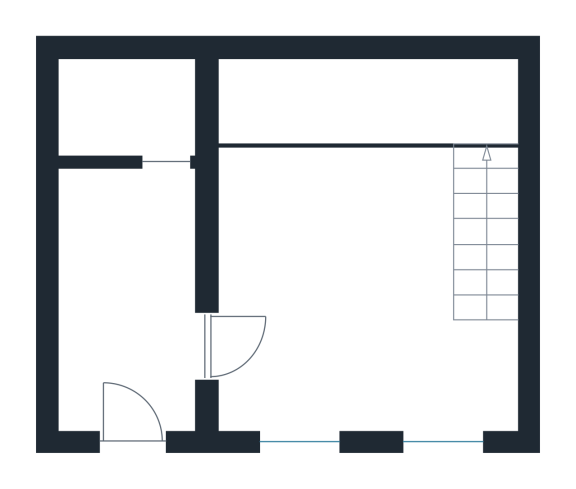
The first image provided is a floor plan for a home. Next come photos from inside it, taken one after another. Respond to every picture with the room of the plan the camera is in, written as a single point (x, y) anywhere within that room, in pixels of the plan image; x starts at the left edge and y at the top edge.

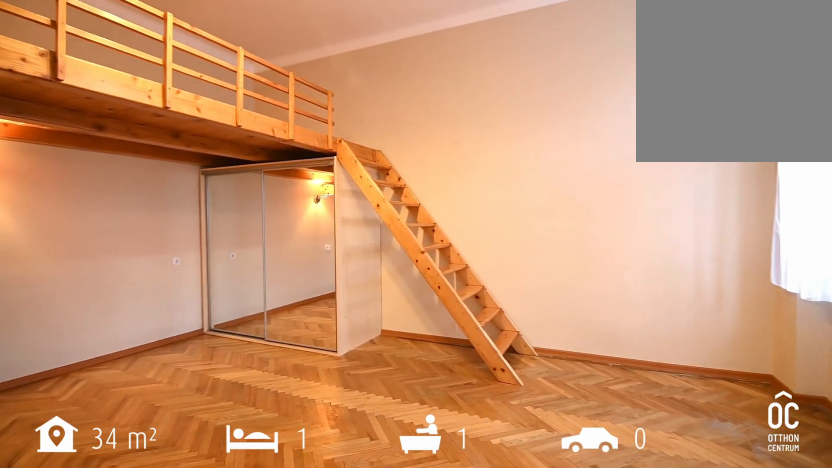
(366, 258)
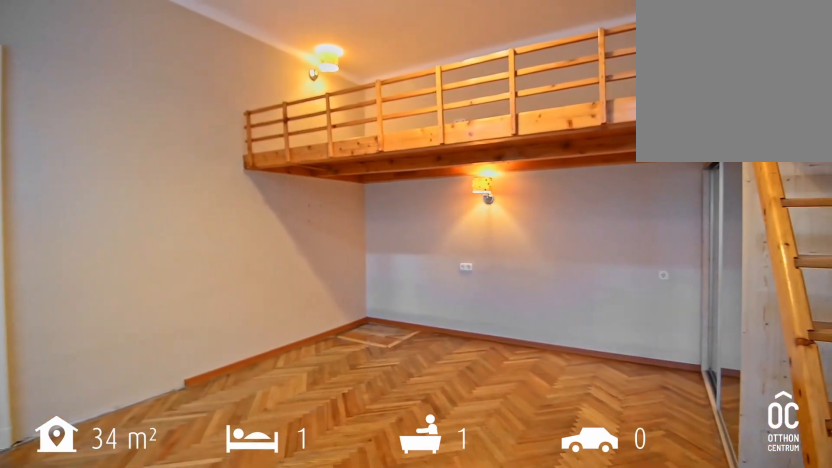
(366, 259)
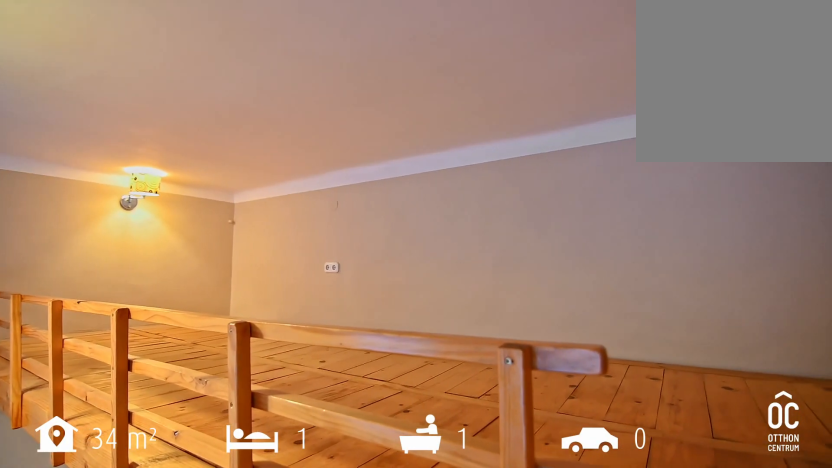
(361, 100)
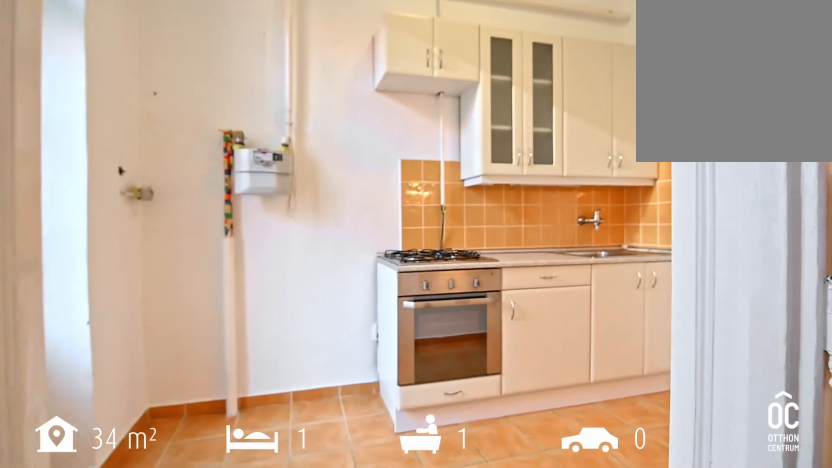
(123, 292)
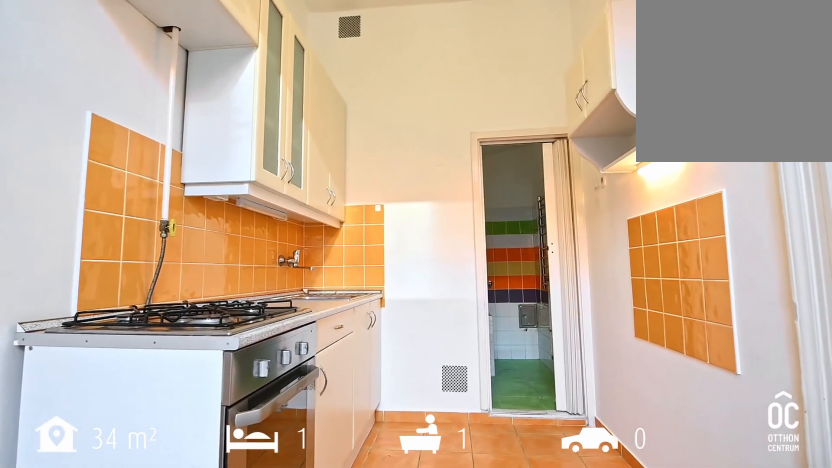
(123, 292)
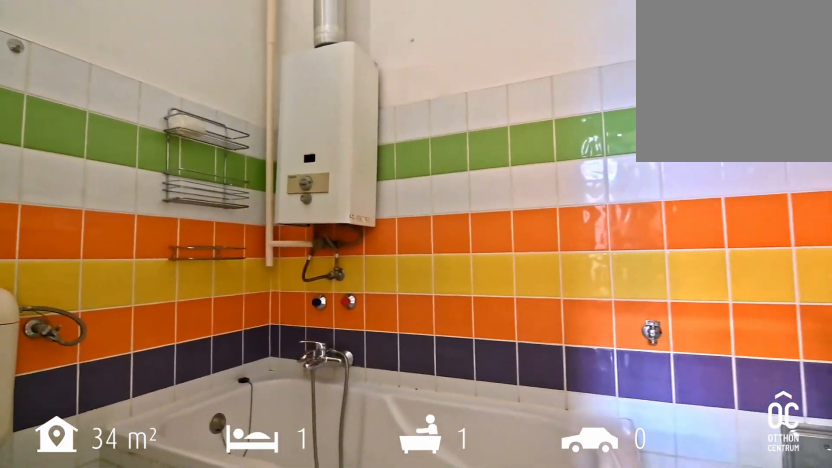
(123, 106)
